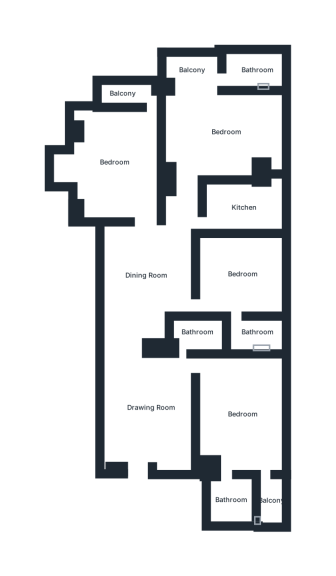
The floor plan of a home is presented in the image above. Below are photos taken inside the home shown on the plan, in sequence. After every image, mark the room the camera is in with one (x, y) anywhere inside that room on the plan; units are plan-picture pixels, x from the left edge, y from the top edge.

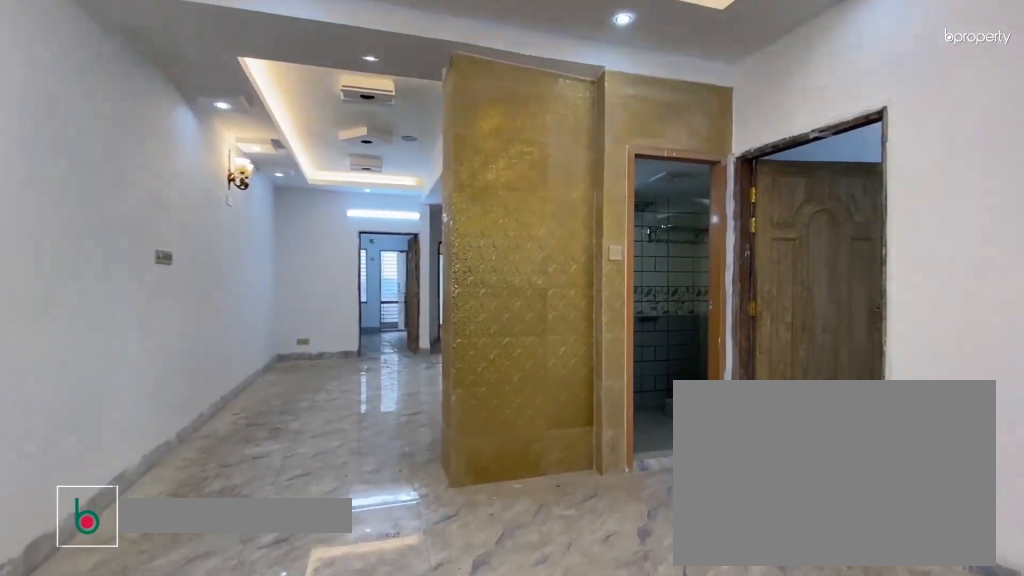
(148, 408)
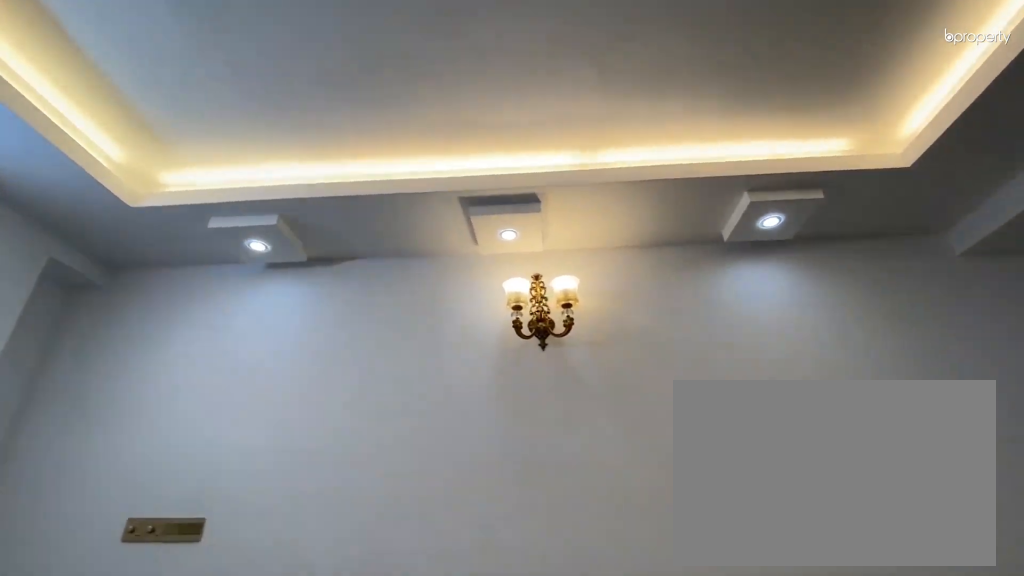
(148, 408)
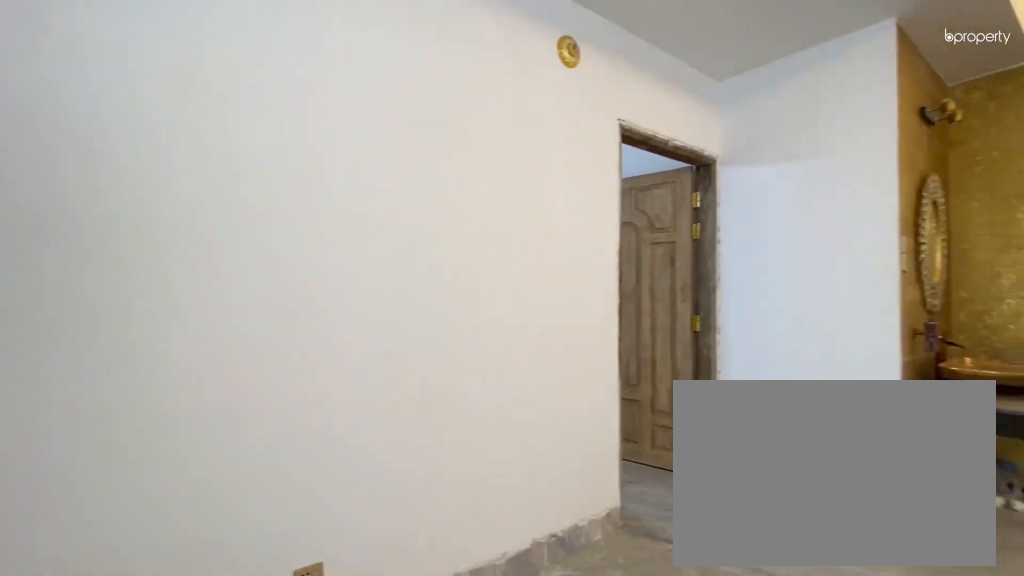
(145, 275)
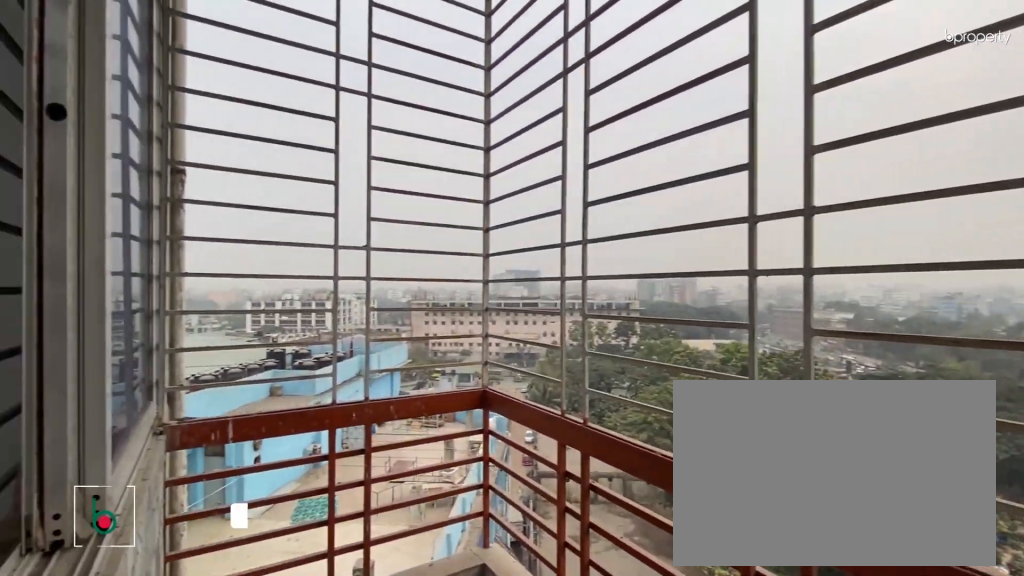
(123, 93)
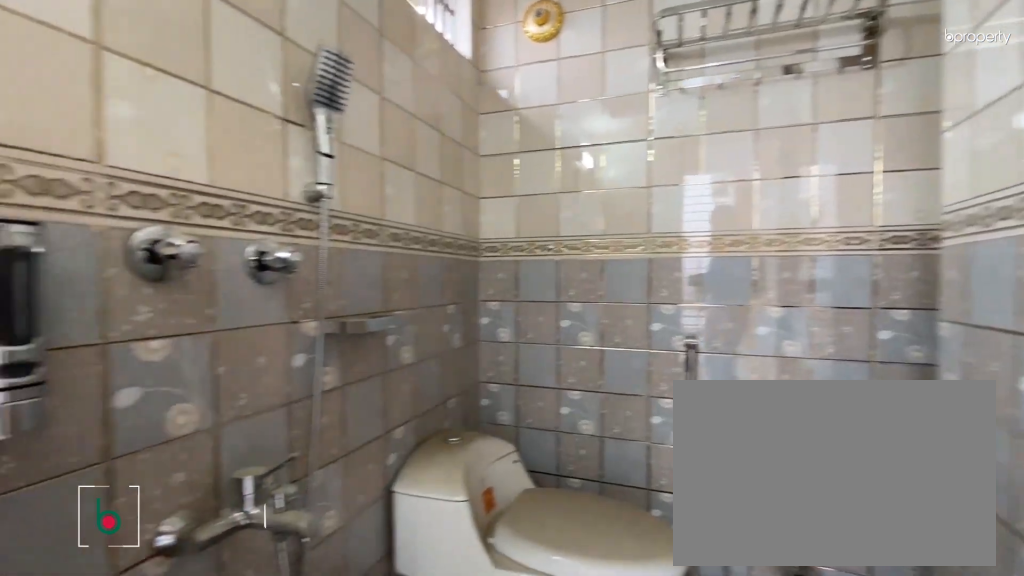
(255, 69)
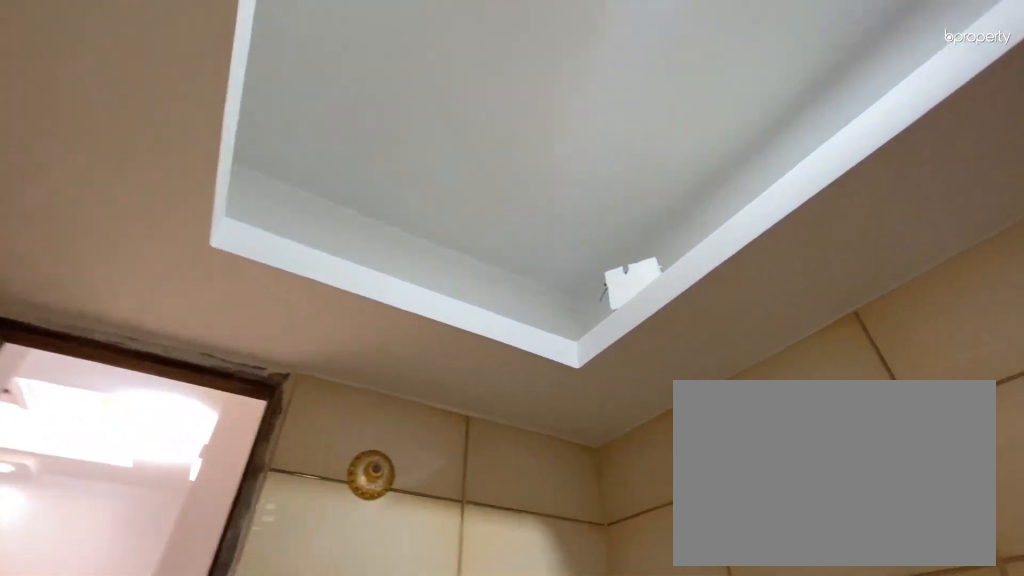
(243, 206)
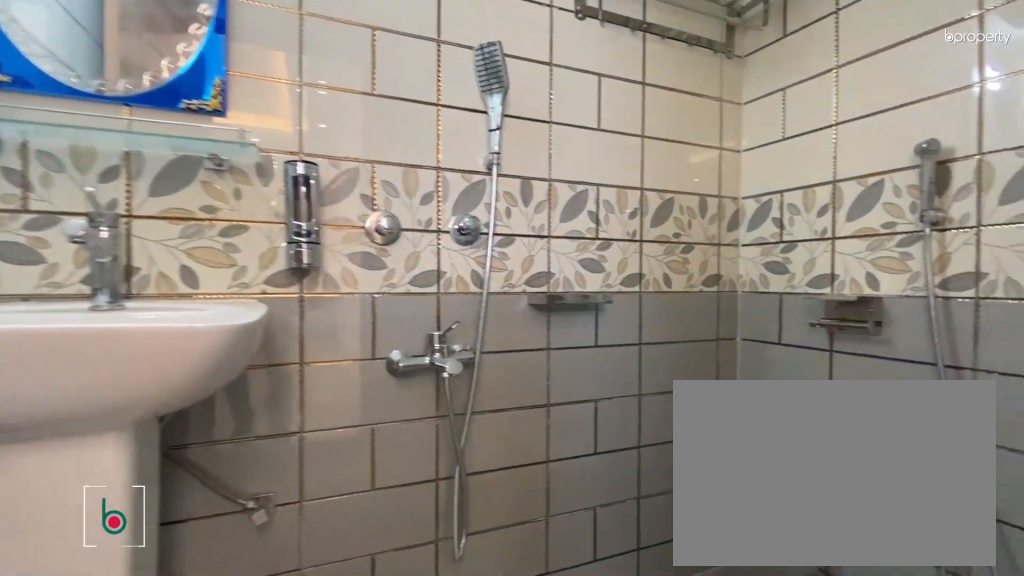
(198, 332)
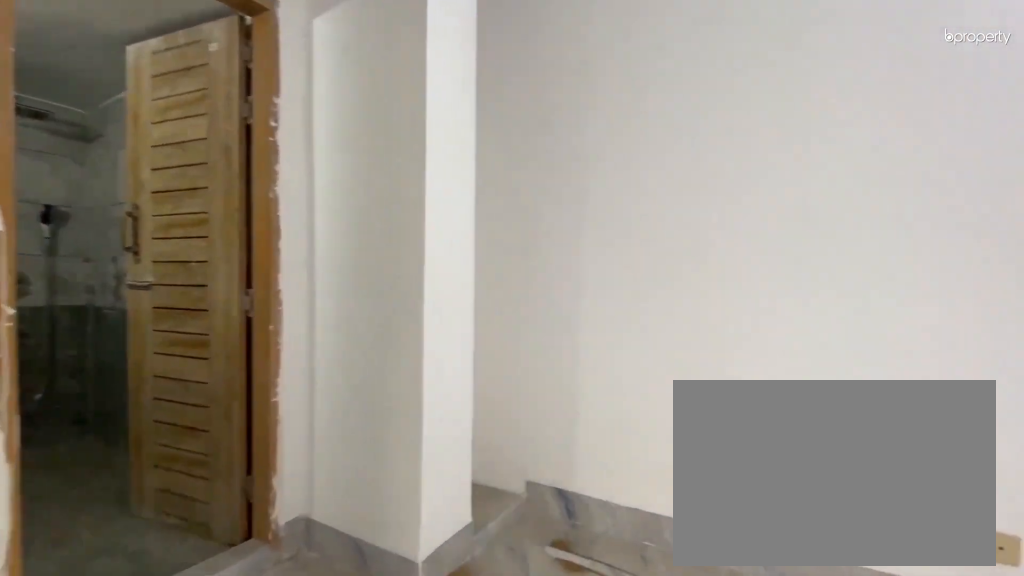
(242, 414)
